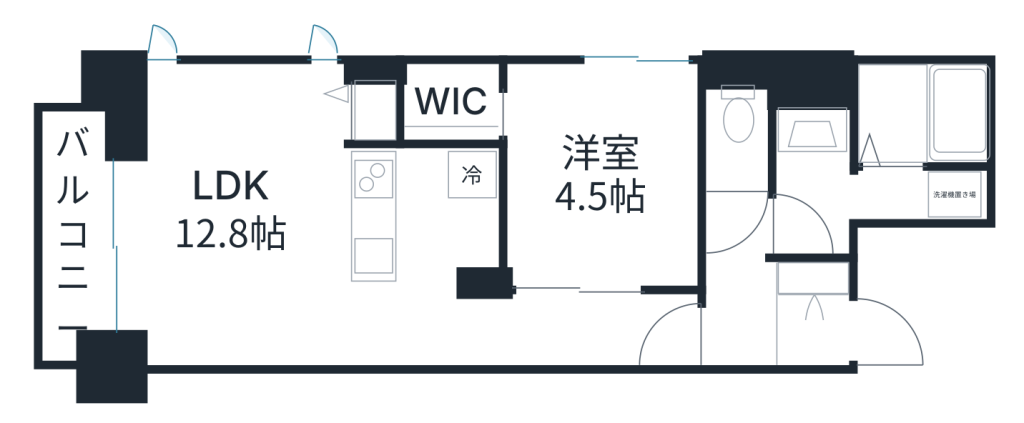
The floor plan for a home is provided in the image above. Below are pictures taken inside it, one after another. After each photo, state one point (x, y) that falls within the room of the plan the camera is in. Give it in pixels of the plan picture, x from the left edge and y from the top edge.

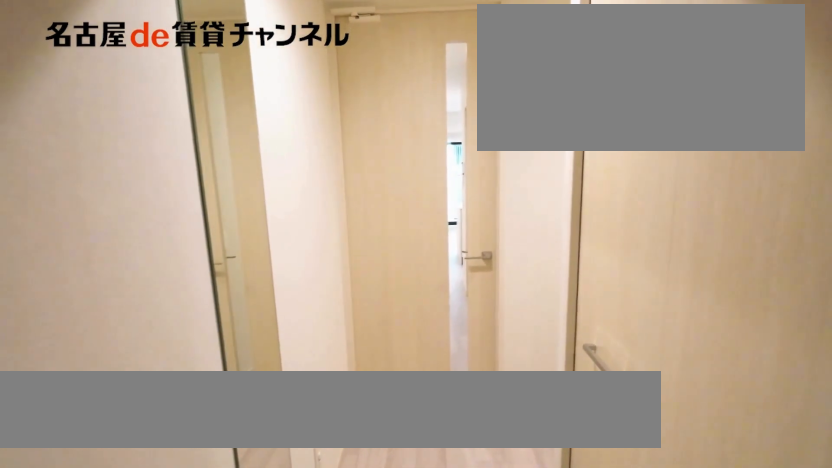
(815, 274)
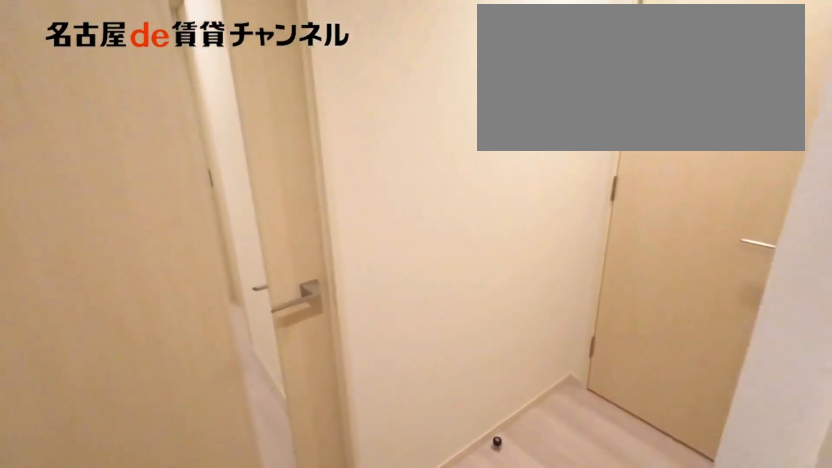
(815, 274)
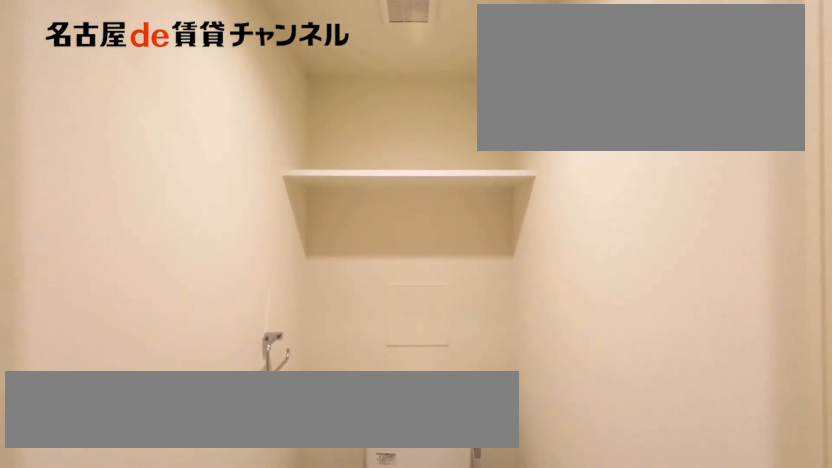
(739, 125)
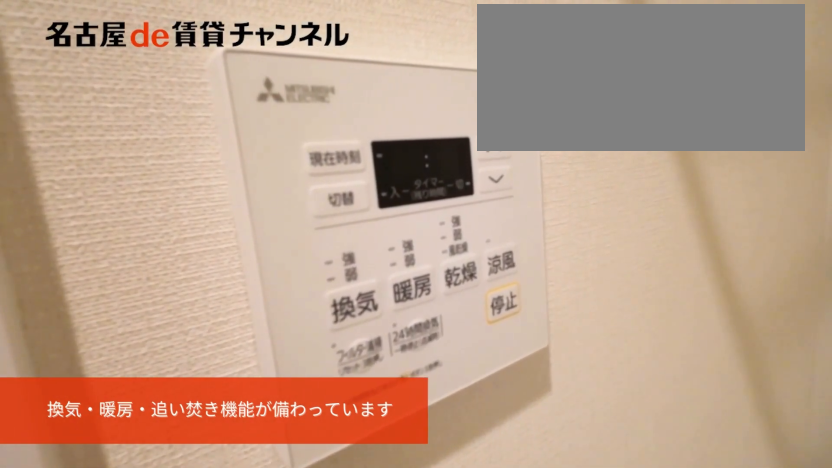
(873, 196)
